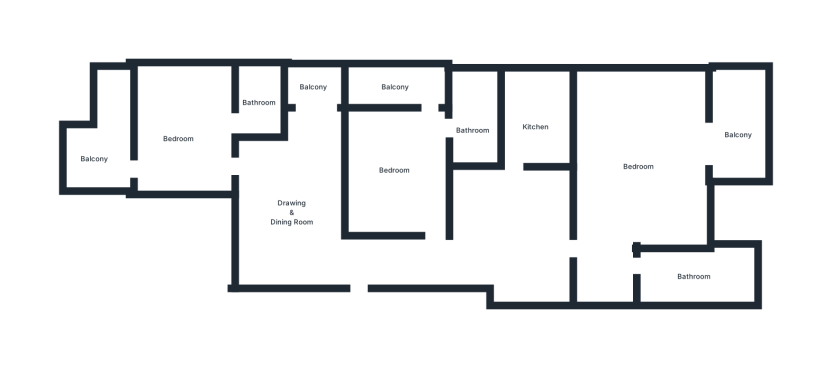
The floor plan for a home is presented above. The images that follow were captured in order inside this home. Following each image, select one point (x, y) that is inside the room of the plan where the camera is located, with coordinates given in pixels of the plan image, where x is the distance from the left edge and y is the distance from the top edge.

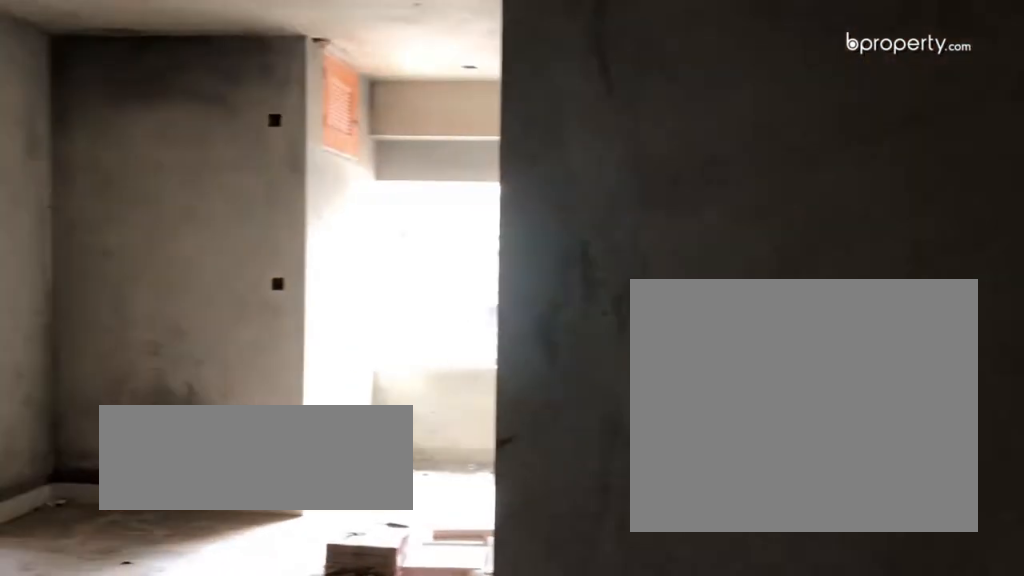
(308, 216)
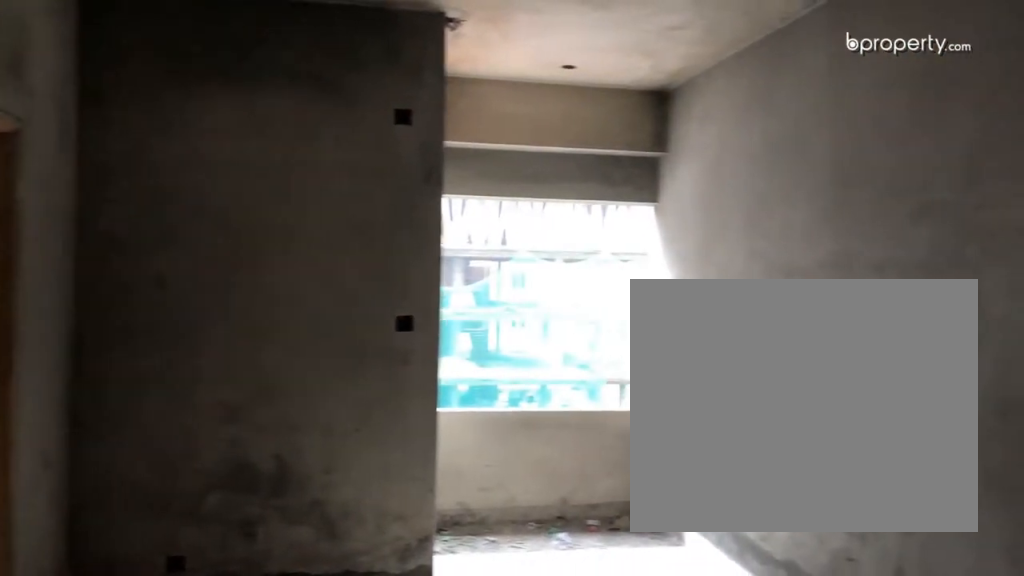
(308, 217)
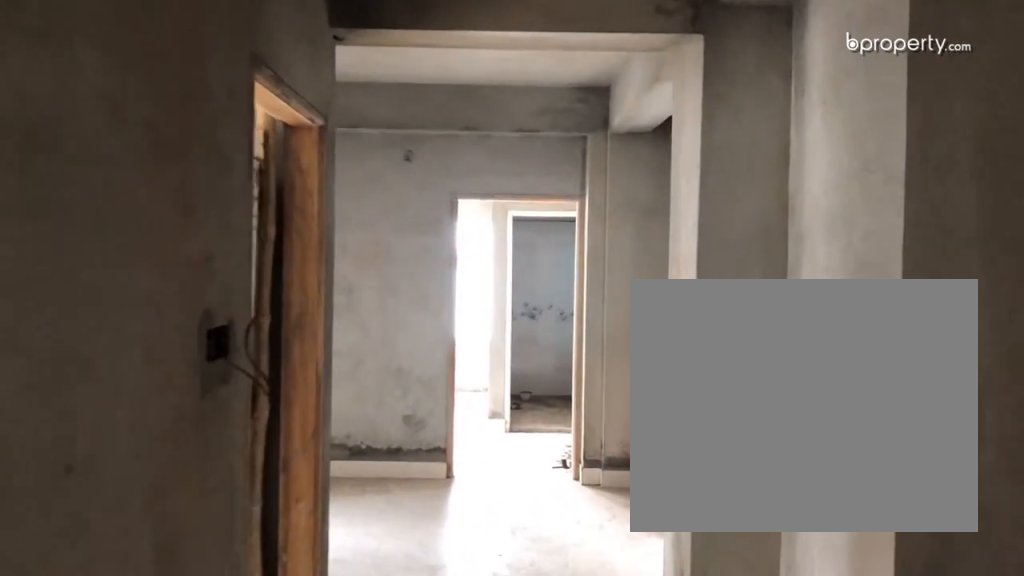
(450, 260)
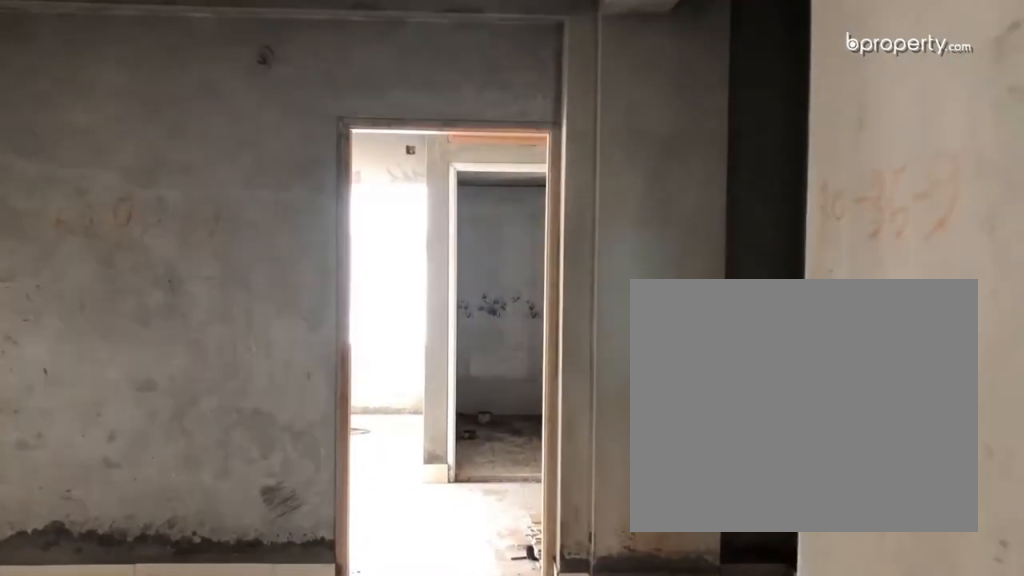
(517, 243)
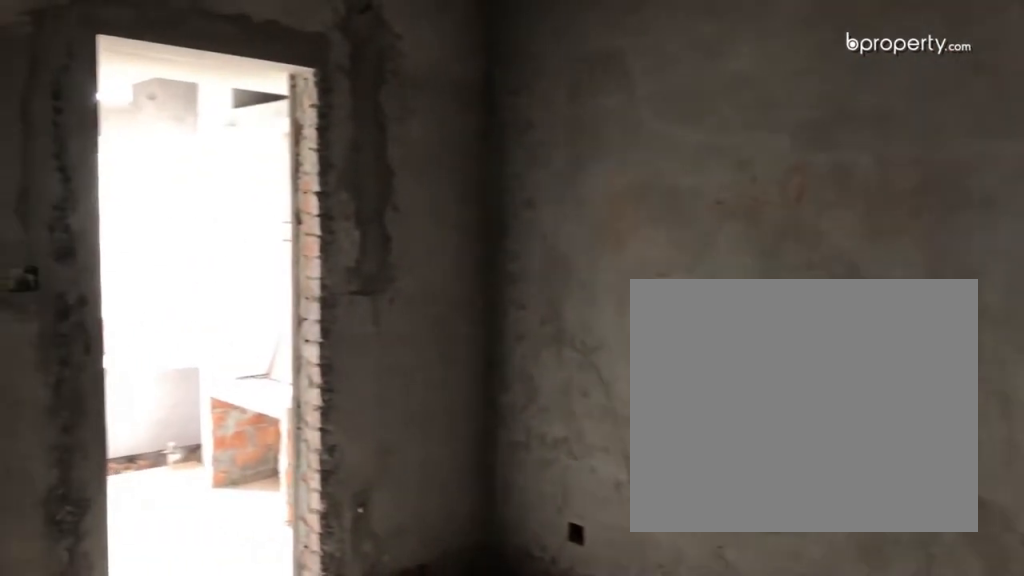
(517, 243)
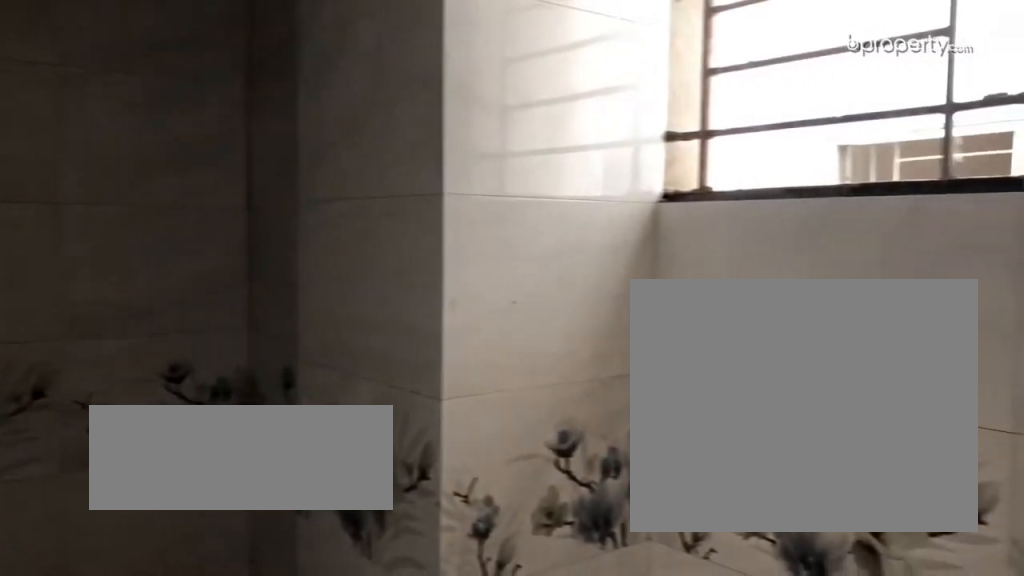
(693, 277)
